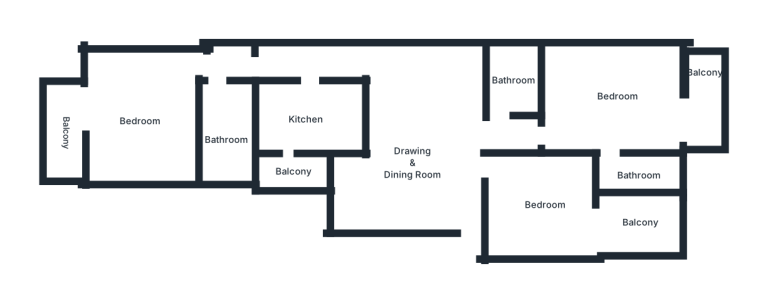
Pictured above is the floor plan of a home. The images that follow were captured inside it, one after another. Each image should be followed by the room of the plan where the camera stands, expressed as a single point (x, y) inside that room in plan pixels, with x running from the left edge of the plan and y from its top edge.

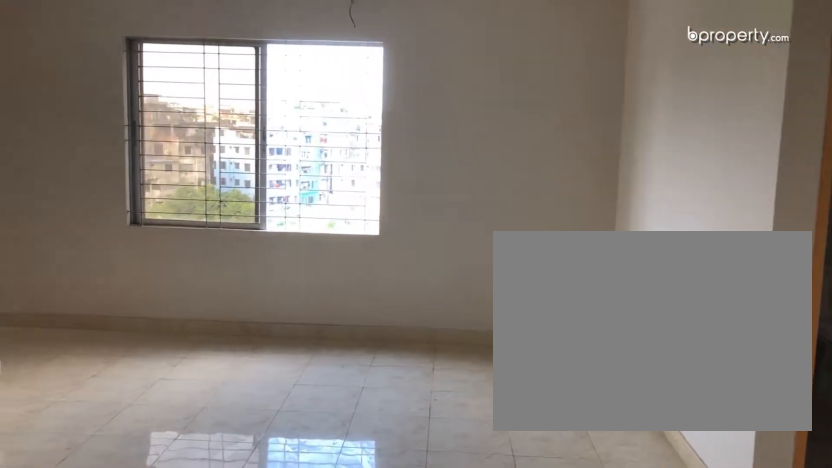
(410, 175)
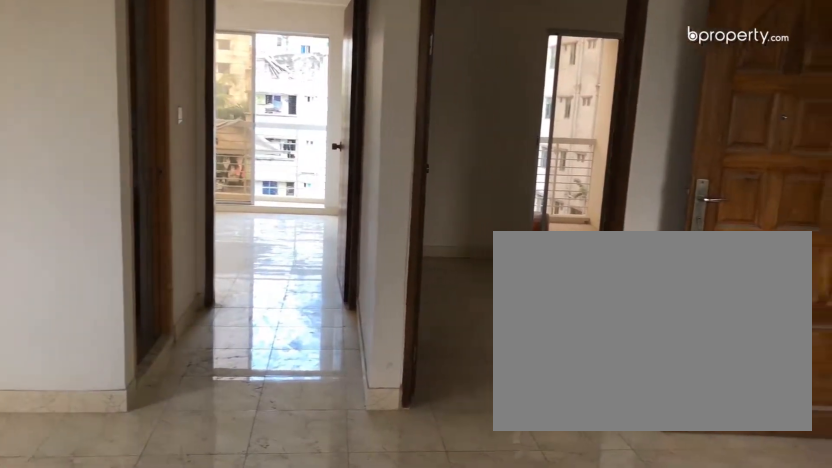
(410, 175)
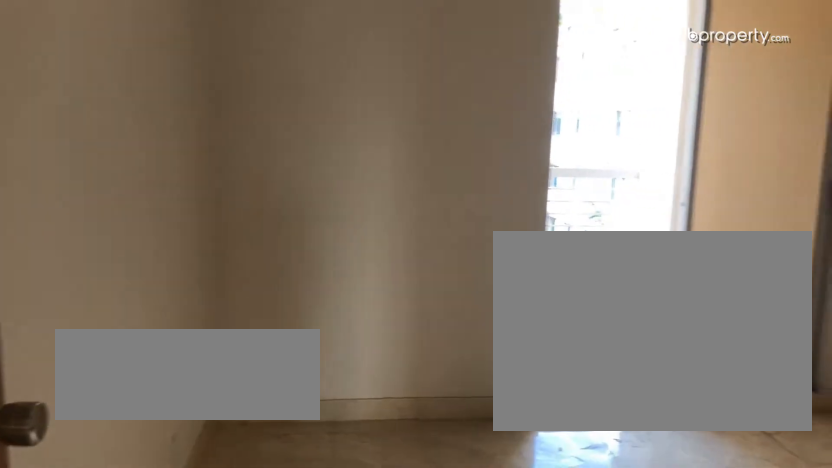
(545, 223)
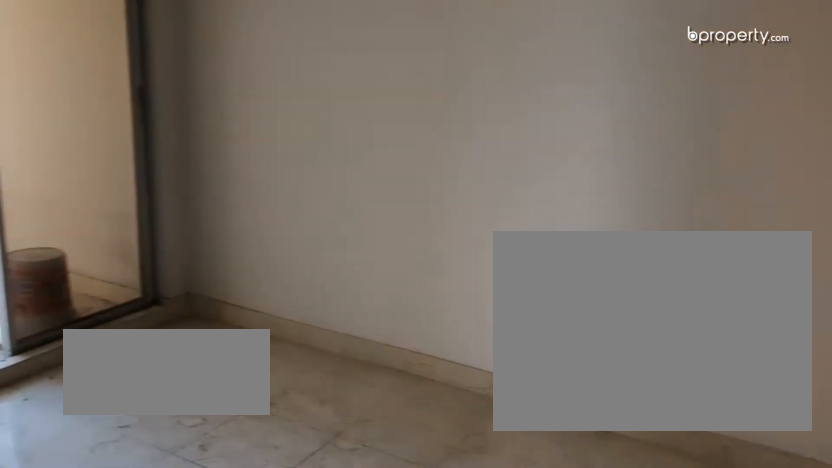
(545, 223)
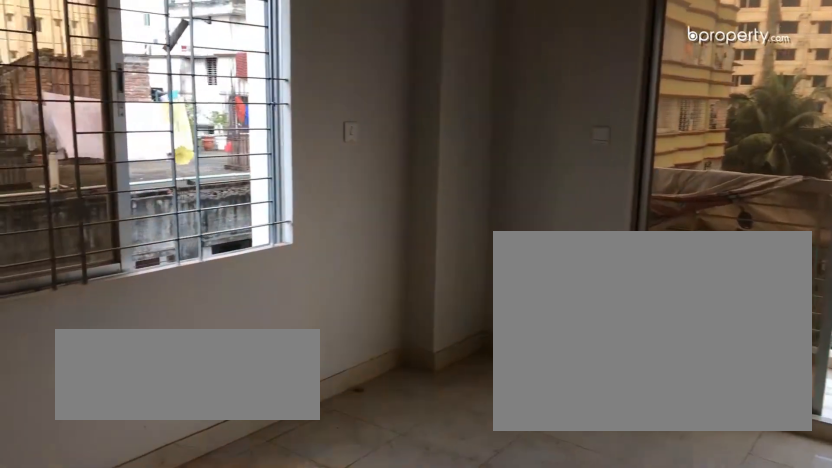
(613, 109)
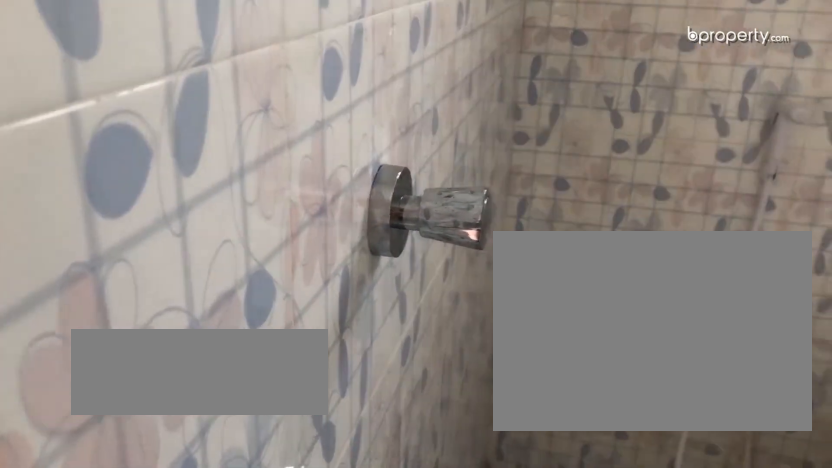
(637, 177)
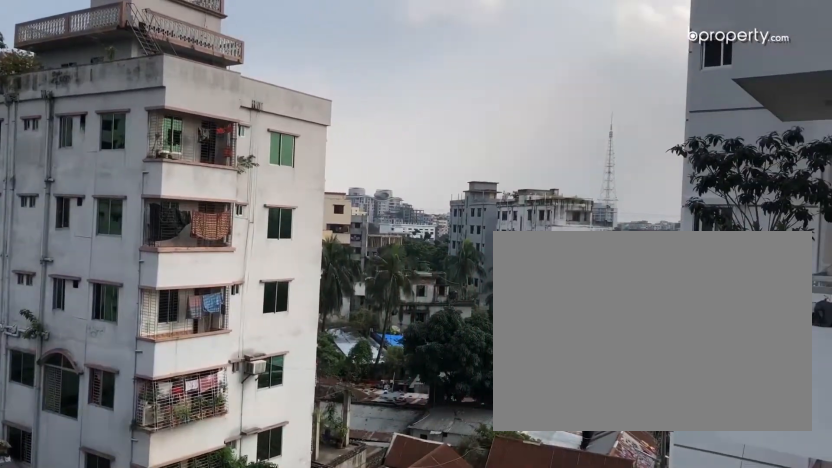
(703, 110)
